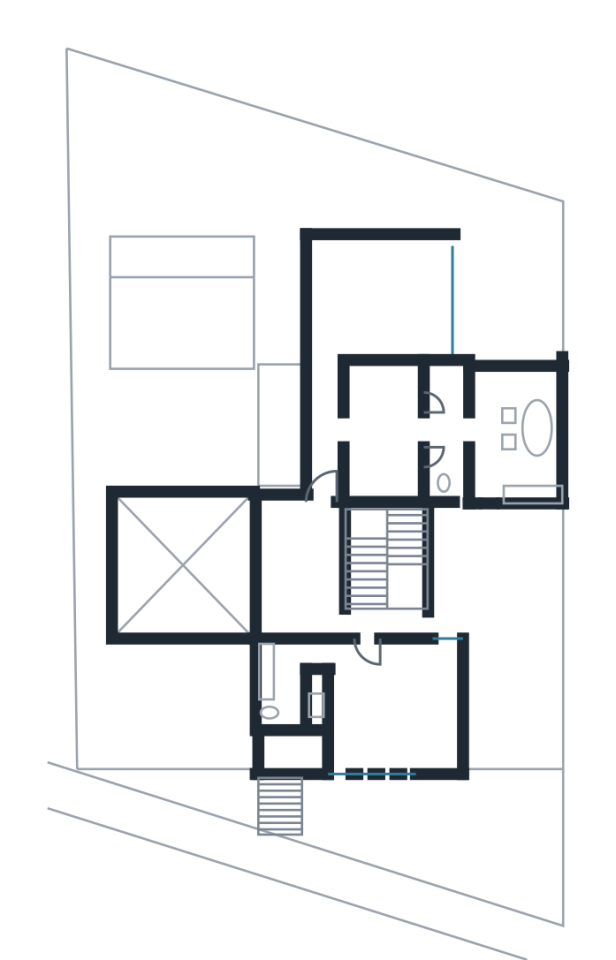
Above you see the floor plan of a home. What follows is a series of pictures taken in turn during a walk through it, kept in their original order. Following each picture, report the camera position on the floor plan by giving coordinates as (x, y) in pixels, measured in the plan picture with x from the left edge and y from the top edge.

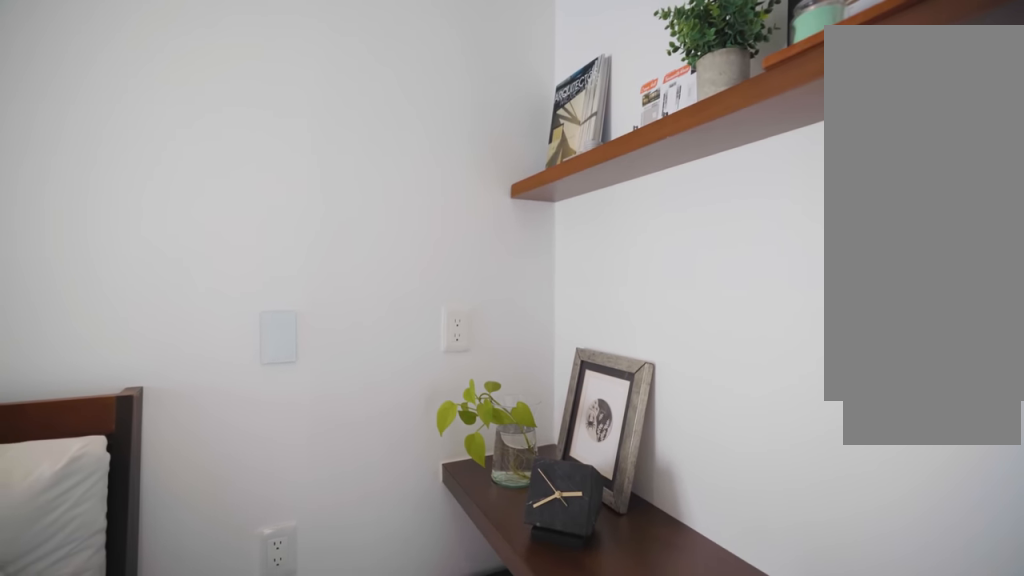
(417, 743)
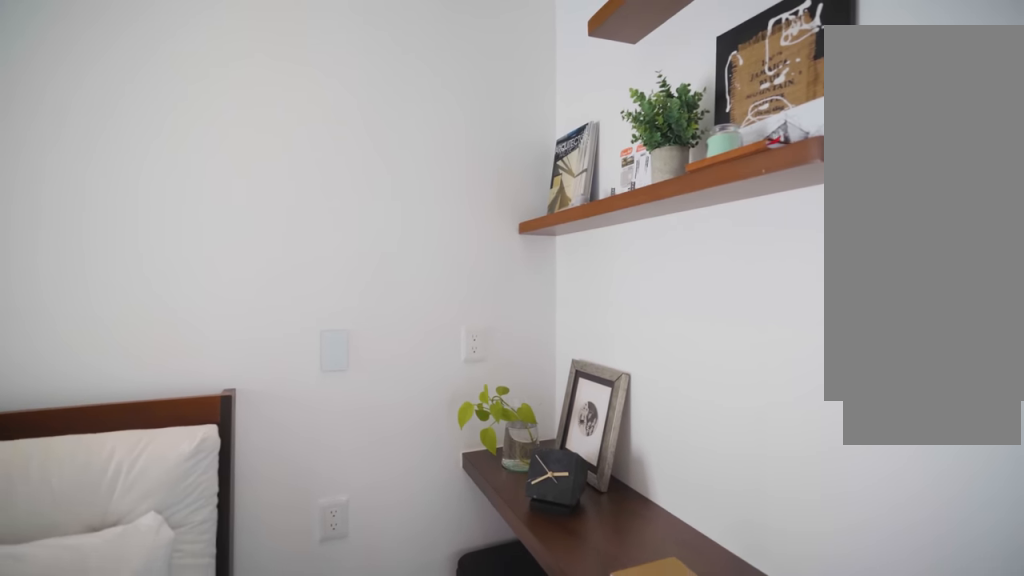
(417, 743)
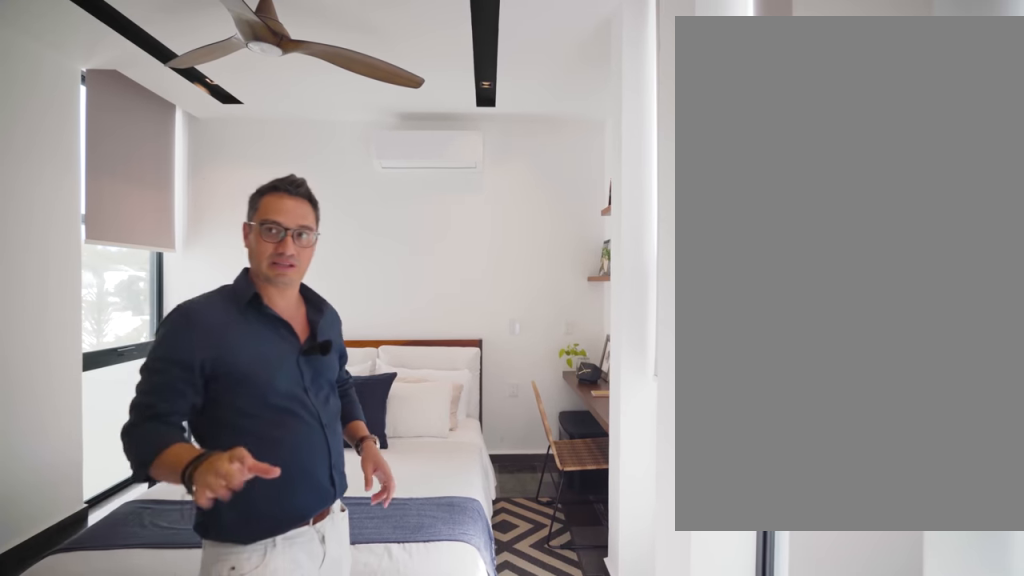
(360, 736)
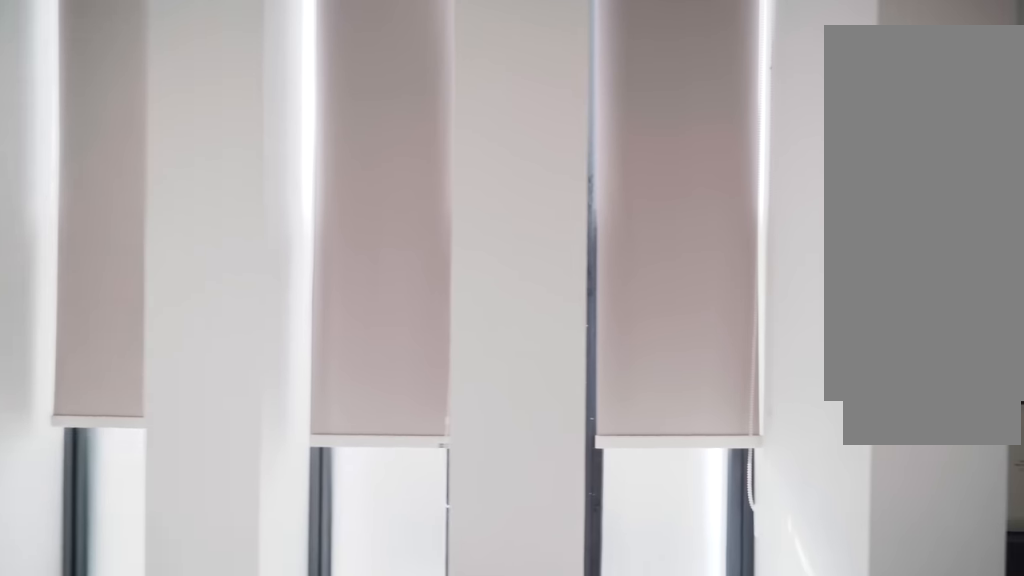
(364, 746)
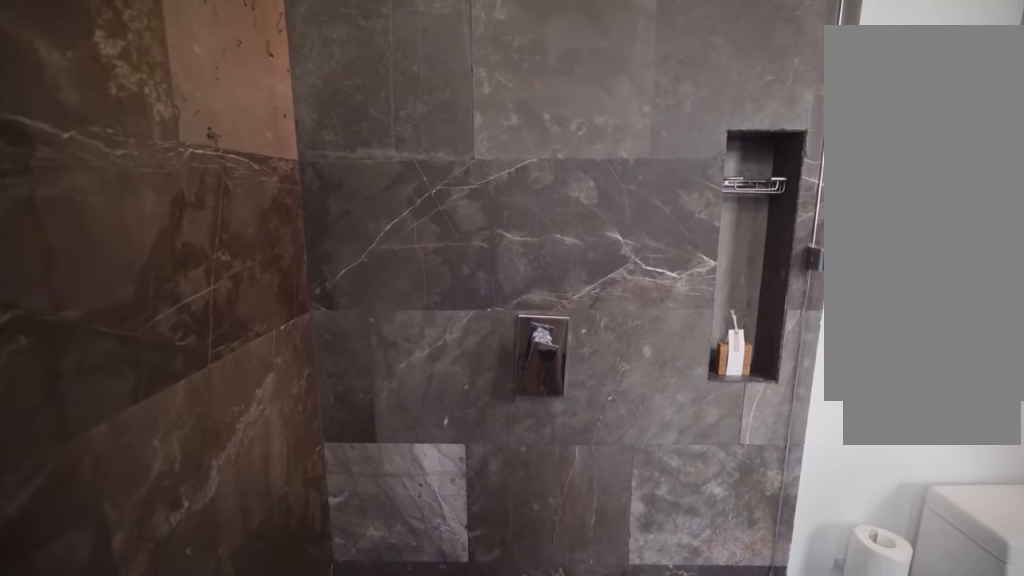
(289, 702)
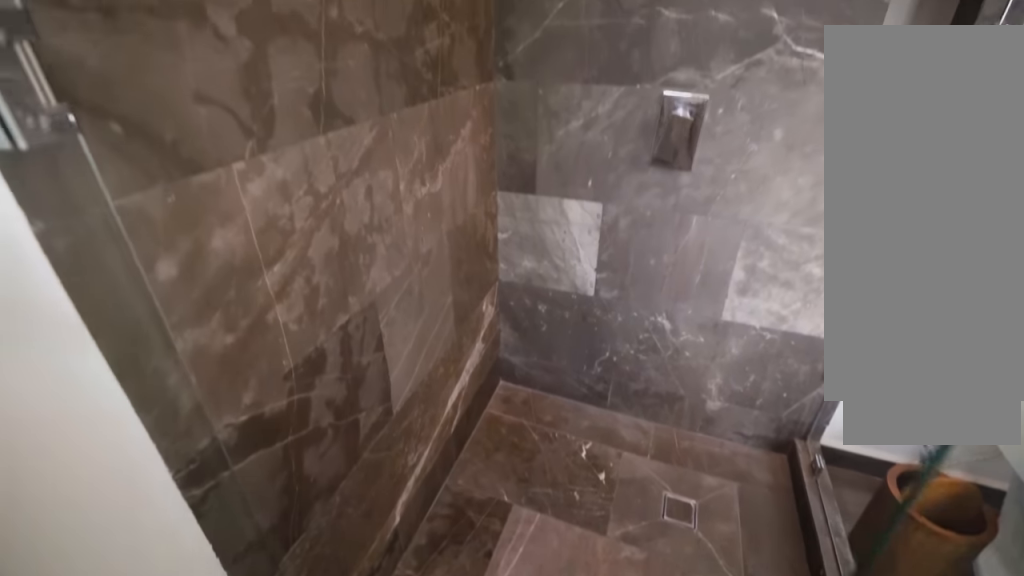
(278, 684)
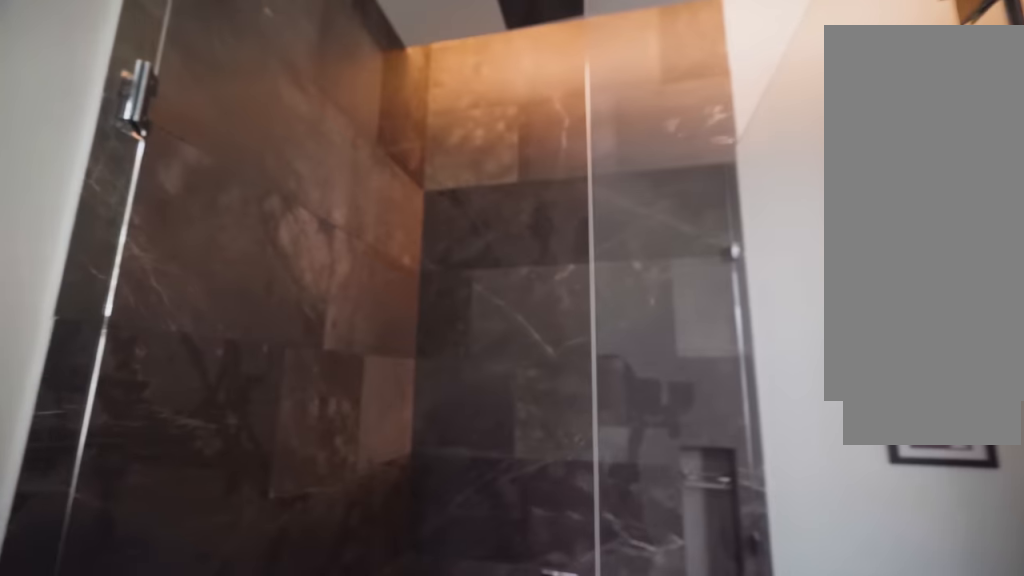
(280, 684)
